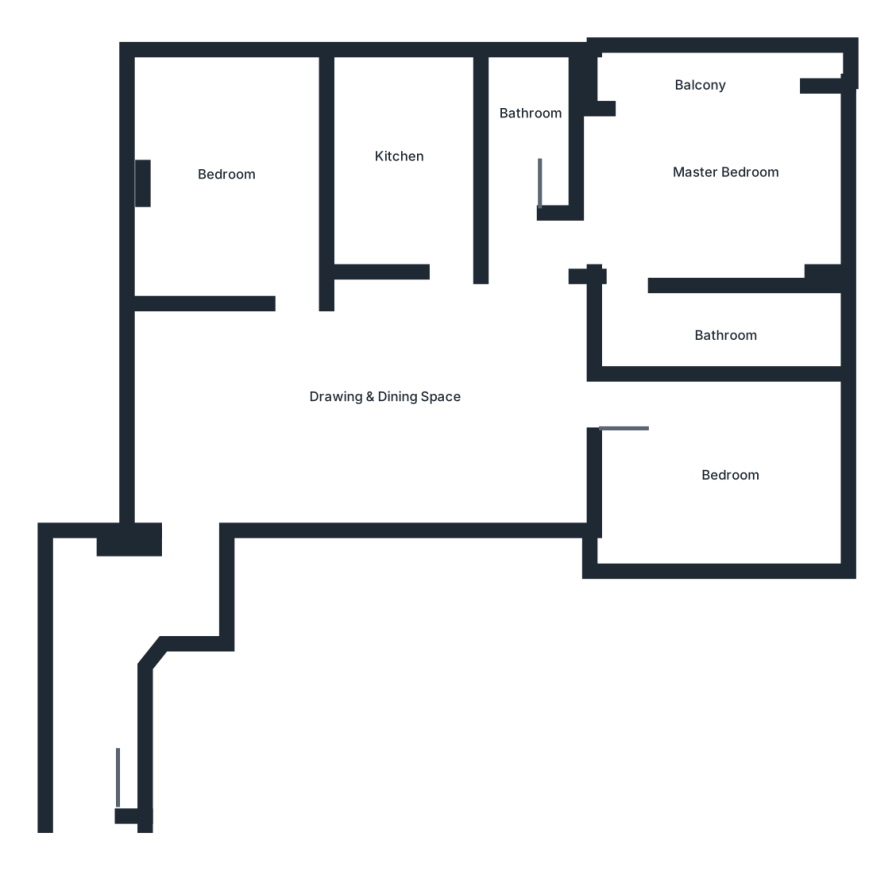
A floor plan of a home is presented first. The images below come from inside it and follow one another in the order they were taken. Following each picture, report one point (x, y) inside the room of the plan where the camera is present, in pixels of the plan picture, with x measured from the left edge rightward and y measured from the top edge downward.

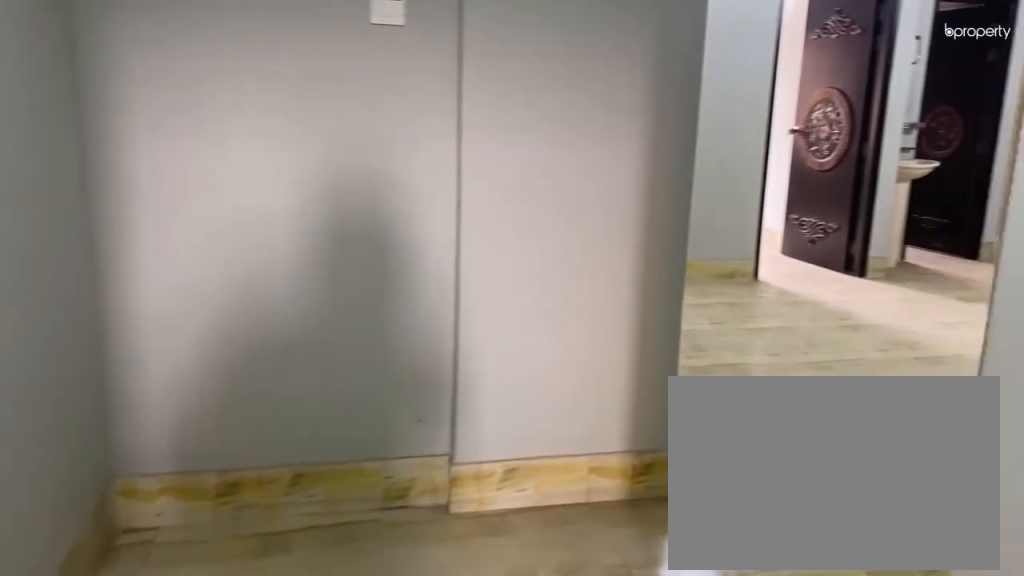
(91, 726)
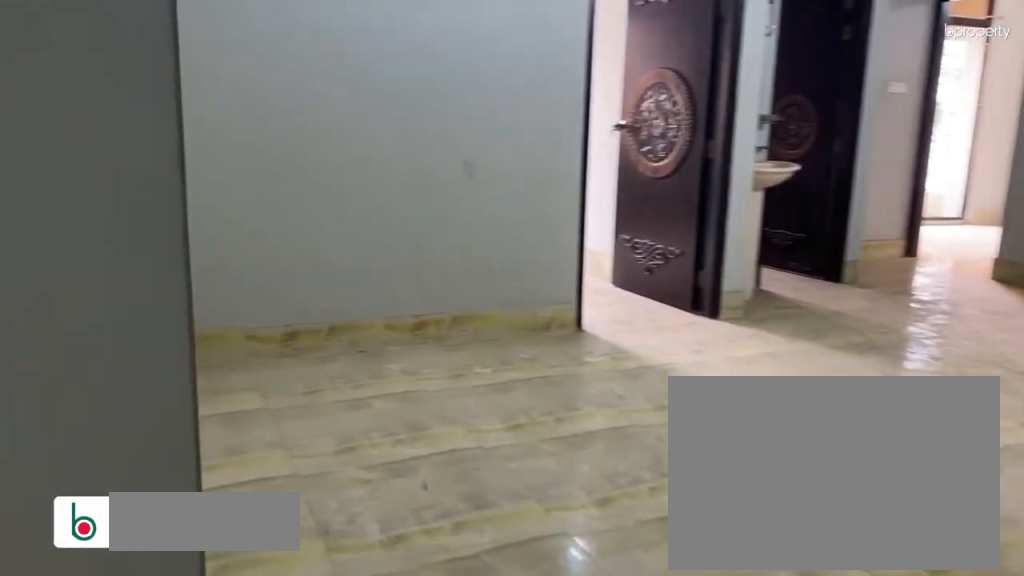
(228, 482)
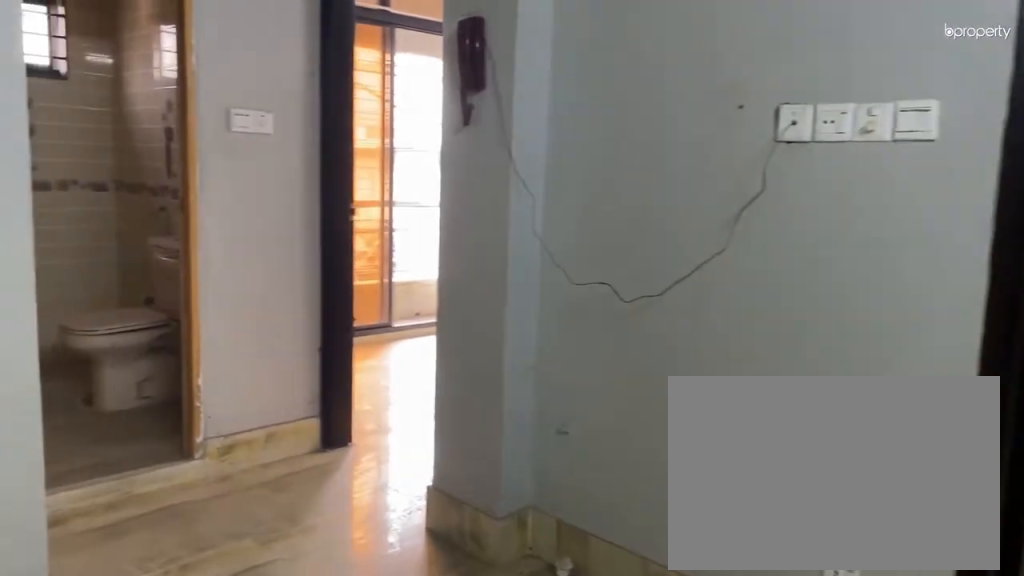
(378, 367)
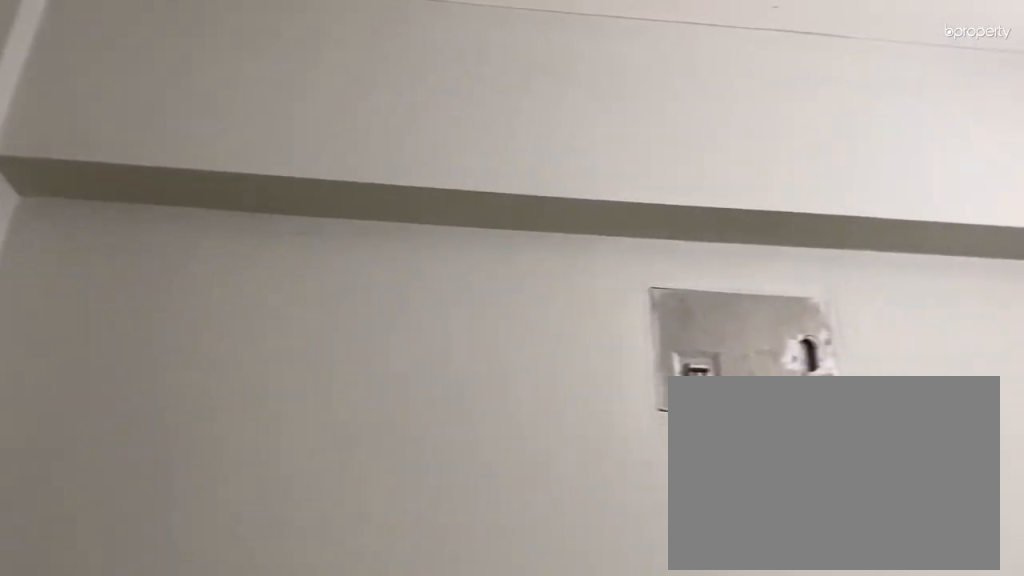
(379, 367)
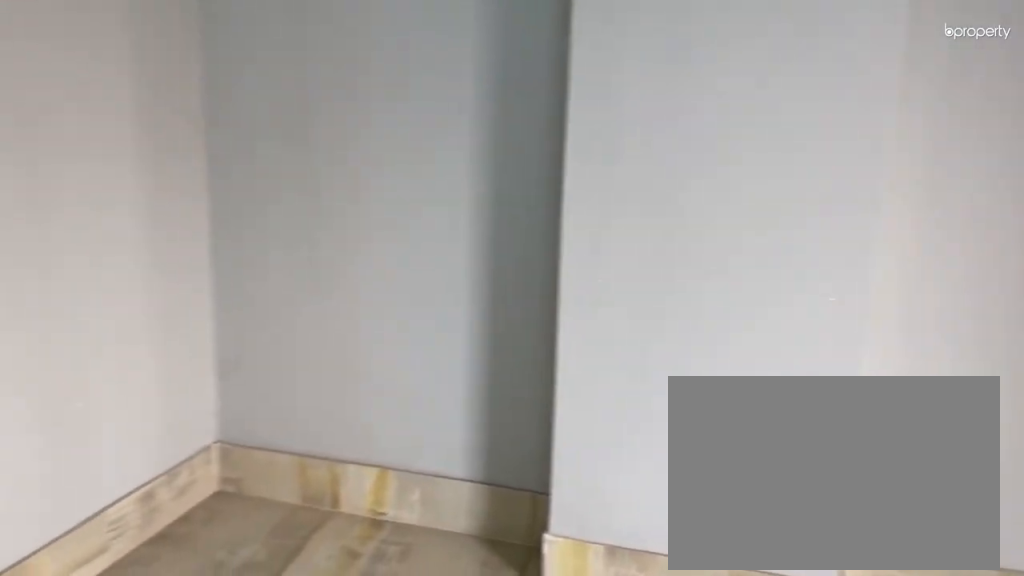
(216, 204)
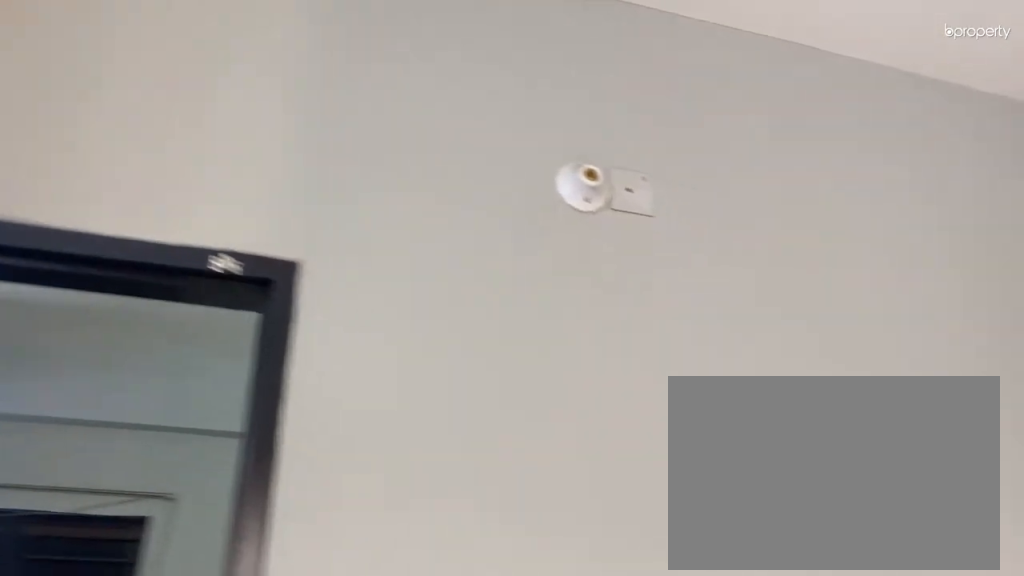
(216, 204)
